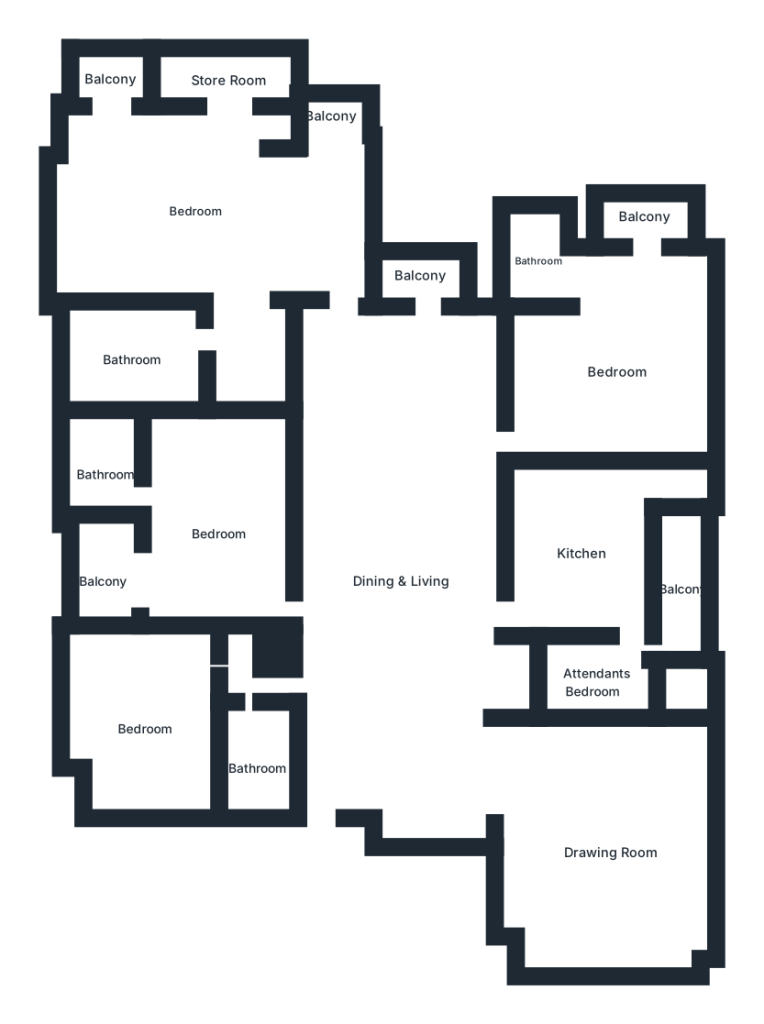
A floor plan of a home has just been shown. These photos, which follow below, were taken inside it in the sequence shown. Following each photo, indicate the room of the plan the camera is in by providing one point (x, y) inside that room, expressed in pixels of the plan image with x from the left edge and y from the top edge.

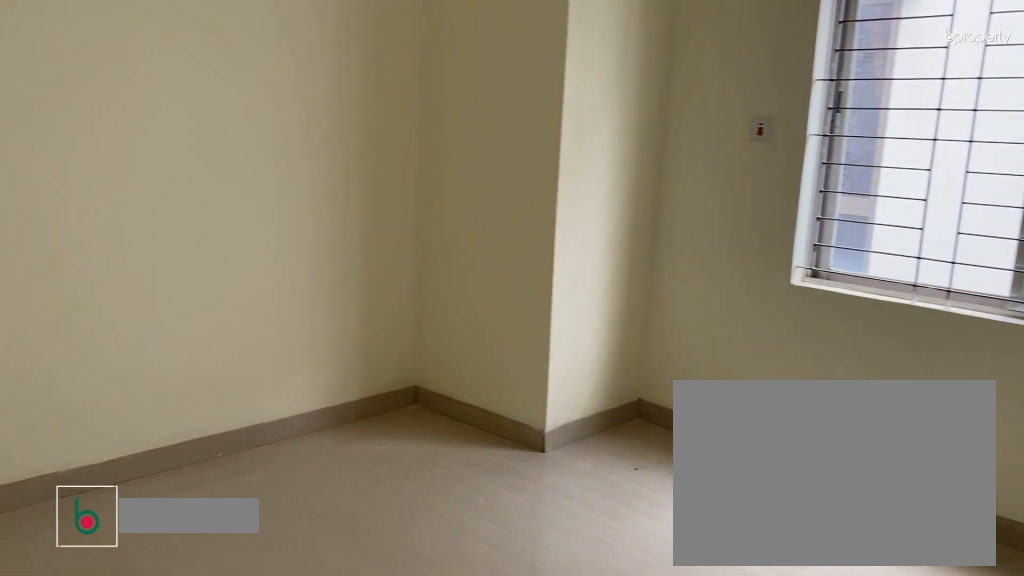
(148, 729)
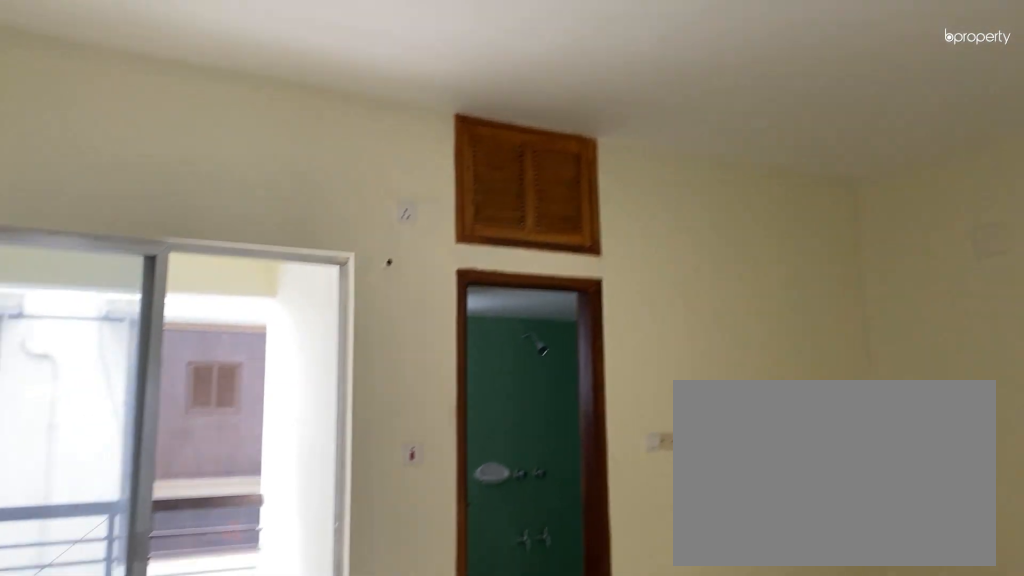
(220, 533)
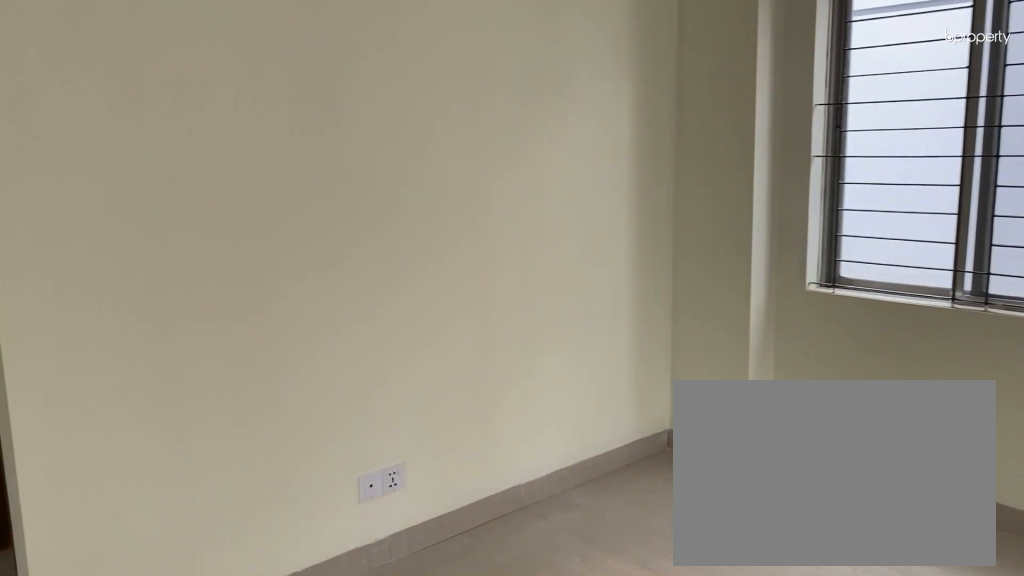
(201, 209)
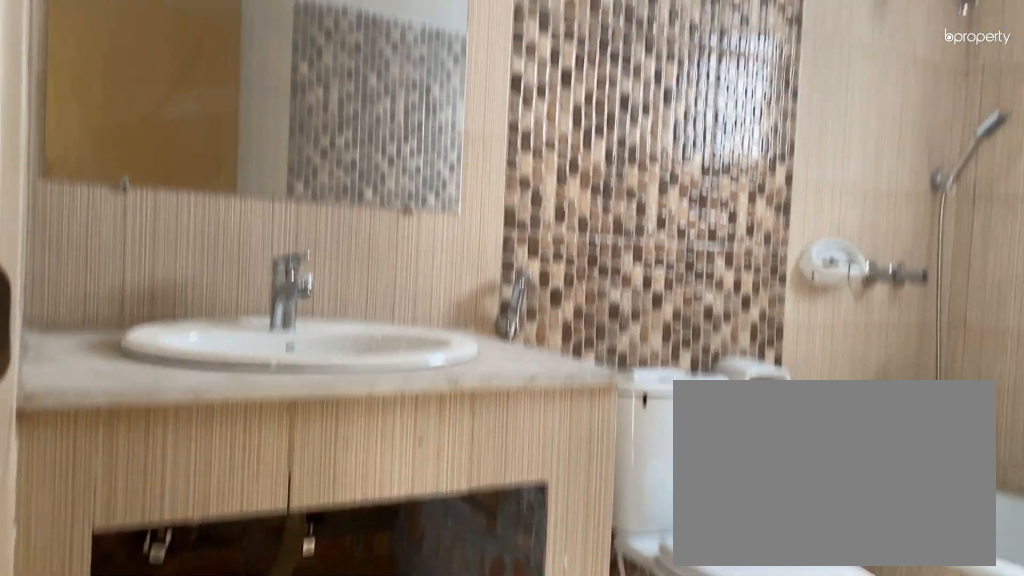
(135, 359)
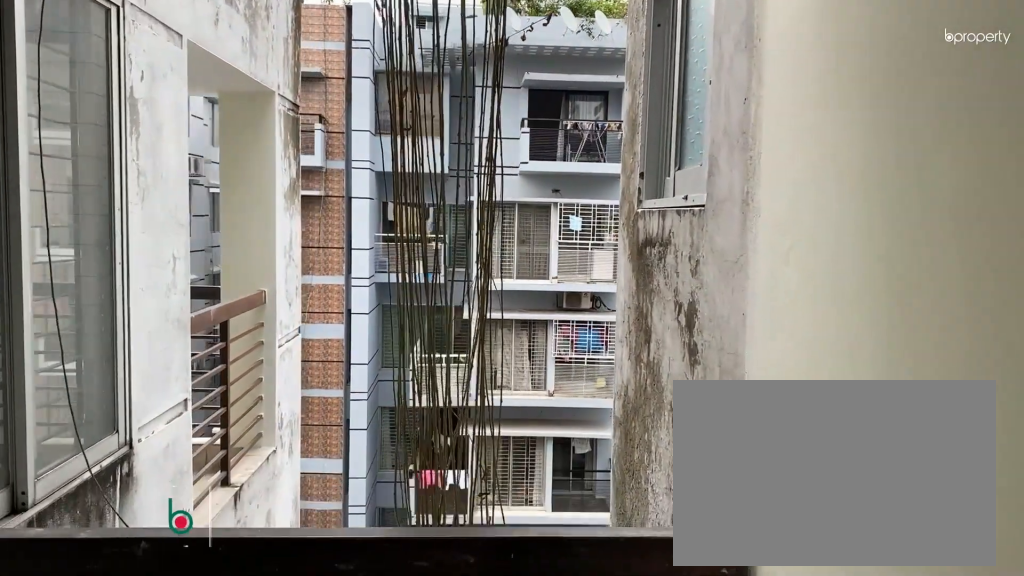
(421, 277)
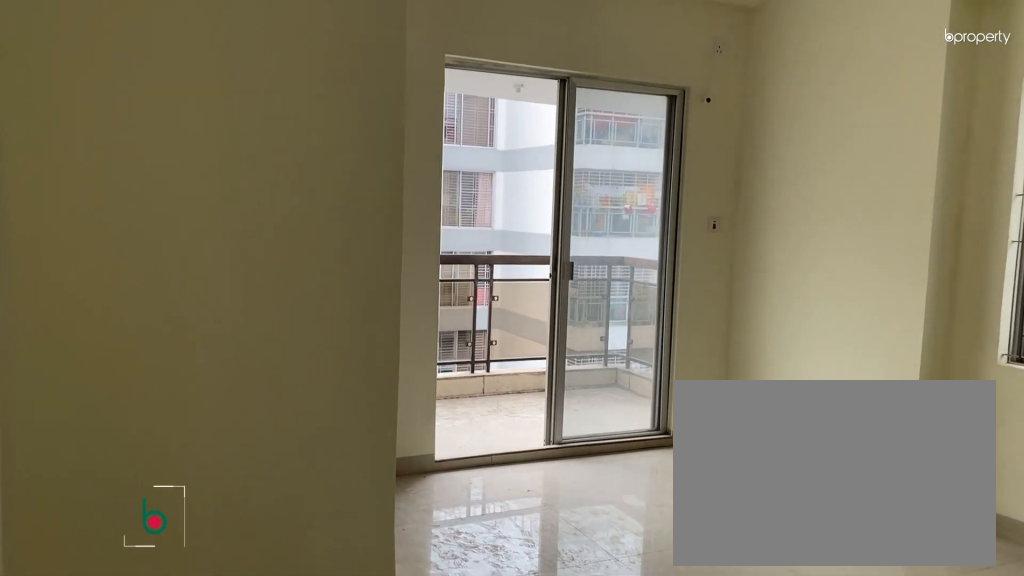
(619, 371)
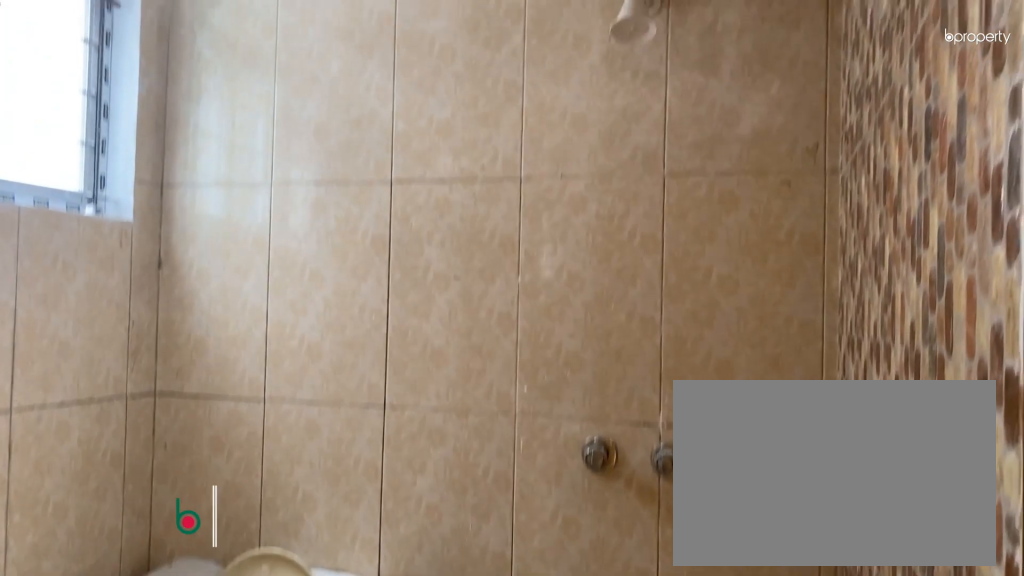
(535, 262)
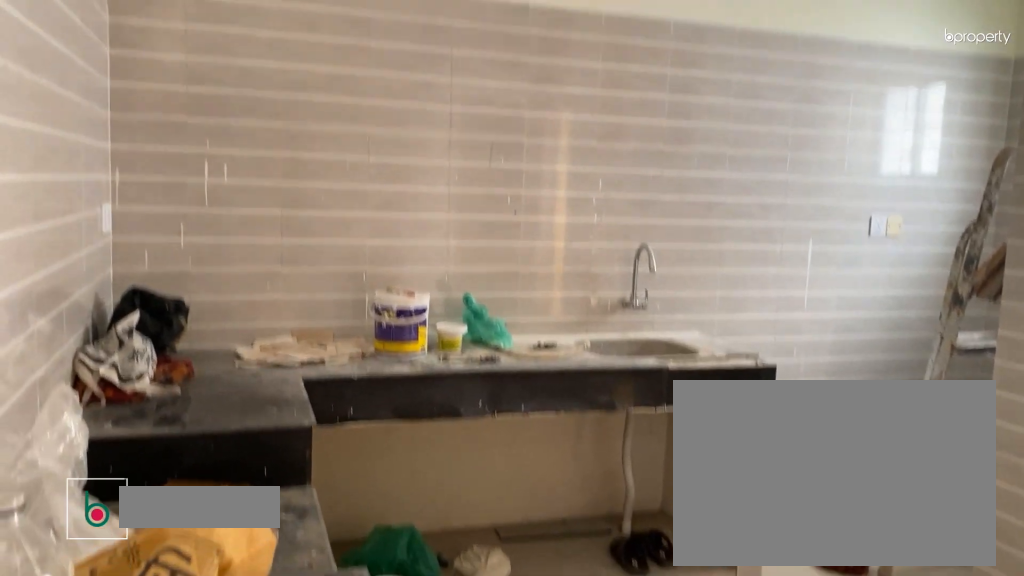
(585, 553)
